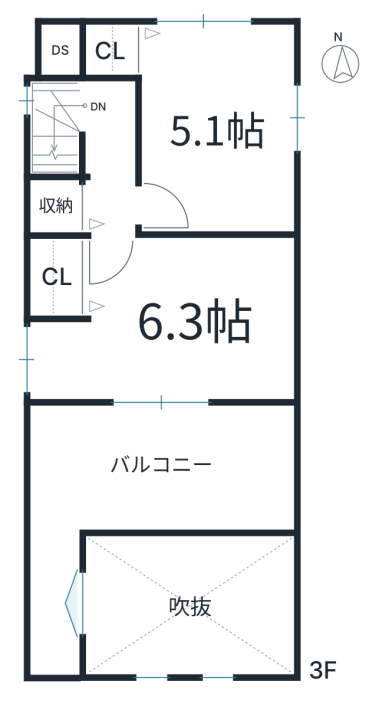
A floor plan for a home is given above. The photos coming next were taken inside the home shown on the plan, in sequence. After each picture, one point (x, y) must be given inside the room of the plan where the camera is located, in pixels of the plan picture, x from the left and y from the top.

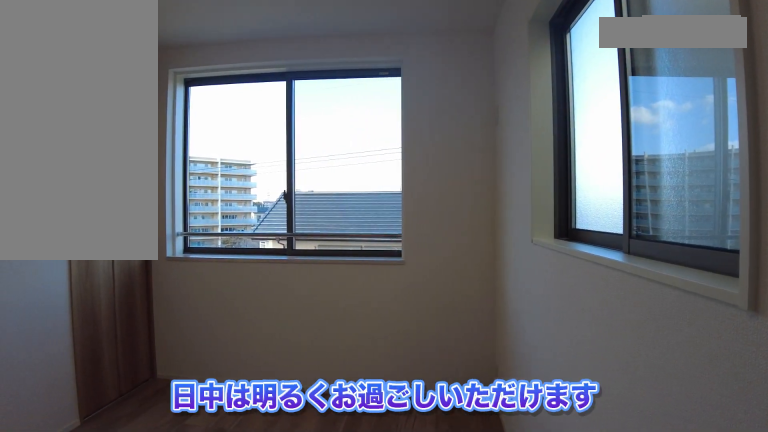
(228, 126)
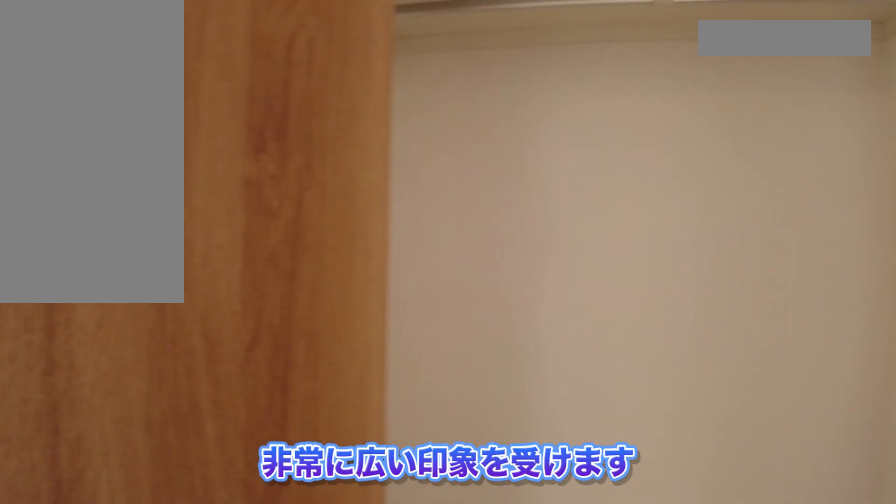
(177, 322)
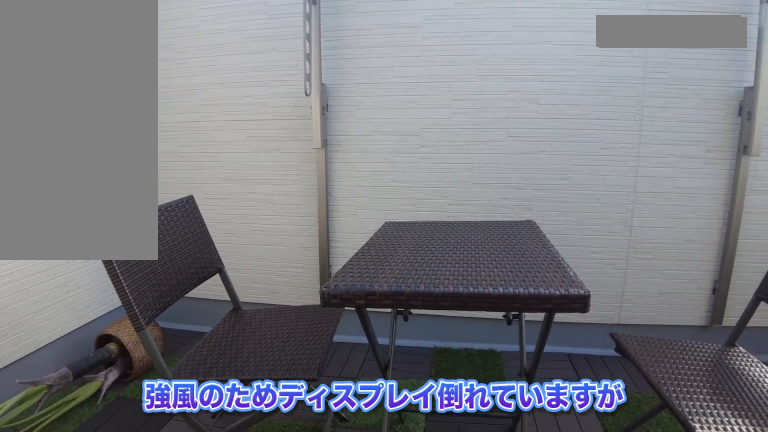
(166, 472)
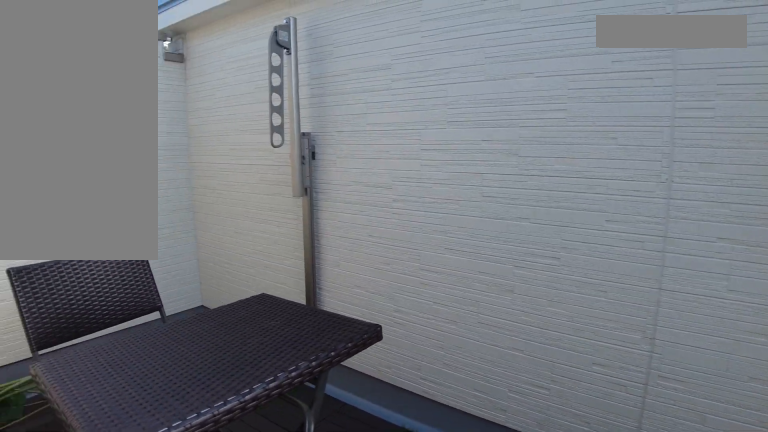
(170, 471)
